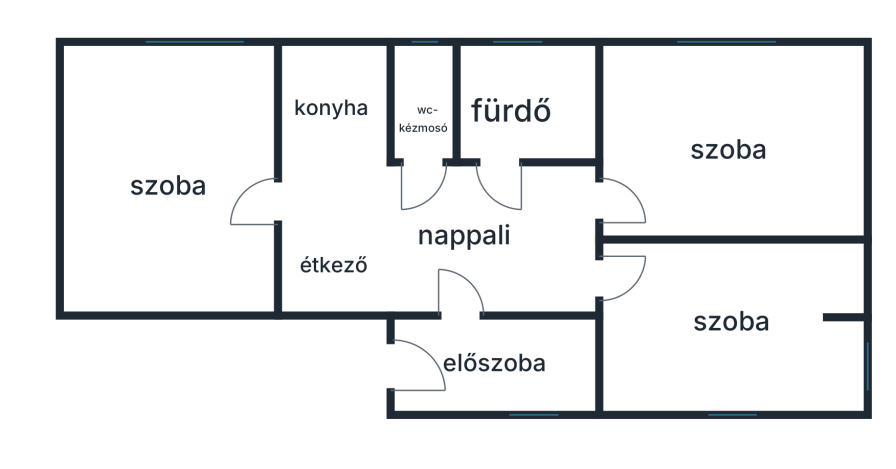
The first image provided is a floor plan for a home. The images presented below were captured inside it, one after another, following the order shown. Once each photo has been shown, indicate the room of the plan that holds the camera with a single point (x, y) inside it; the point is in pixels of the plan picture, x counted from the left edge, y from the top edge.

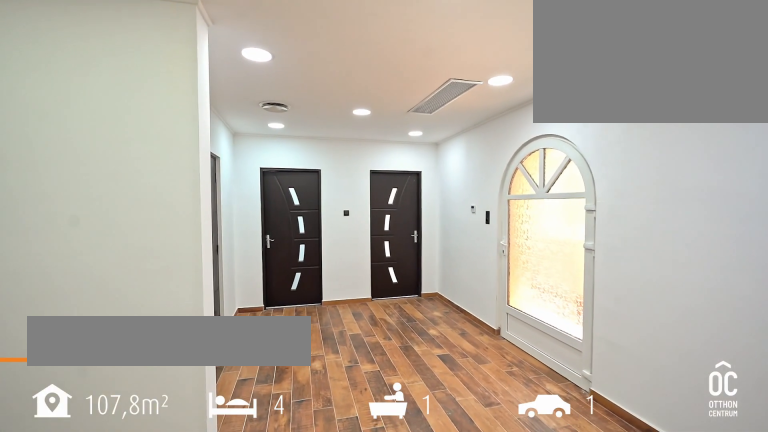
(423, 233)
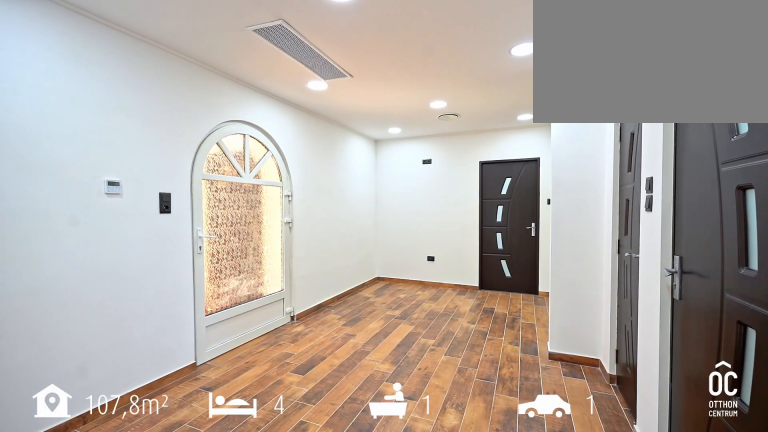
(423, 234)
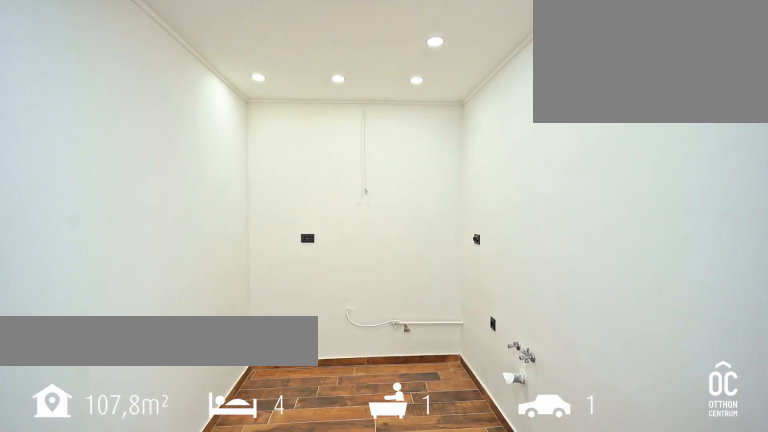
(335, 116)
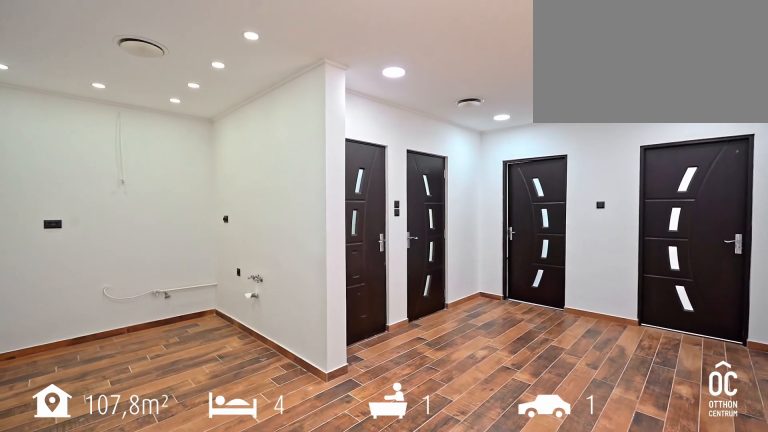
(423, 234)
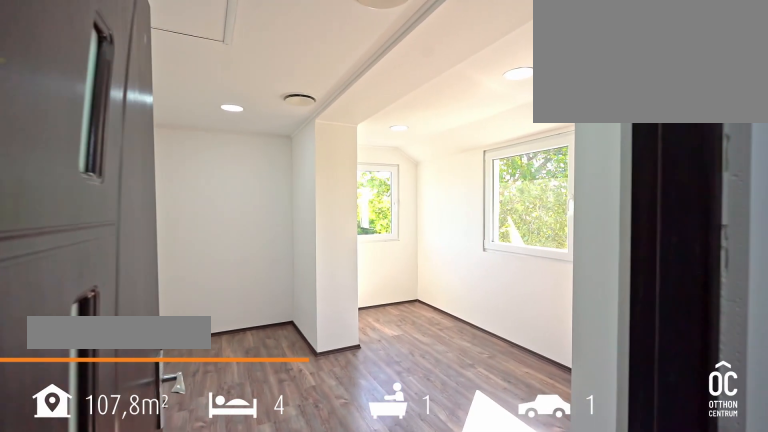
(730, 324)
